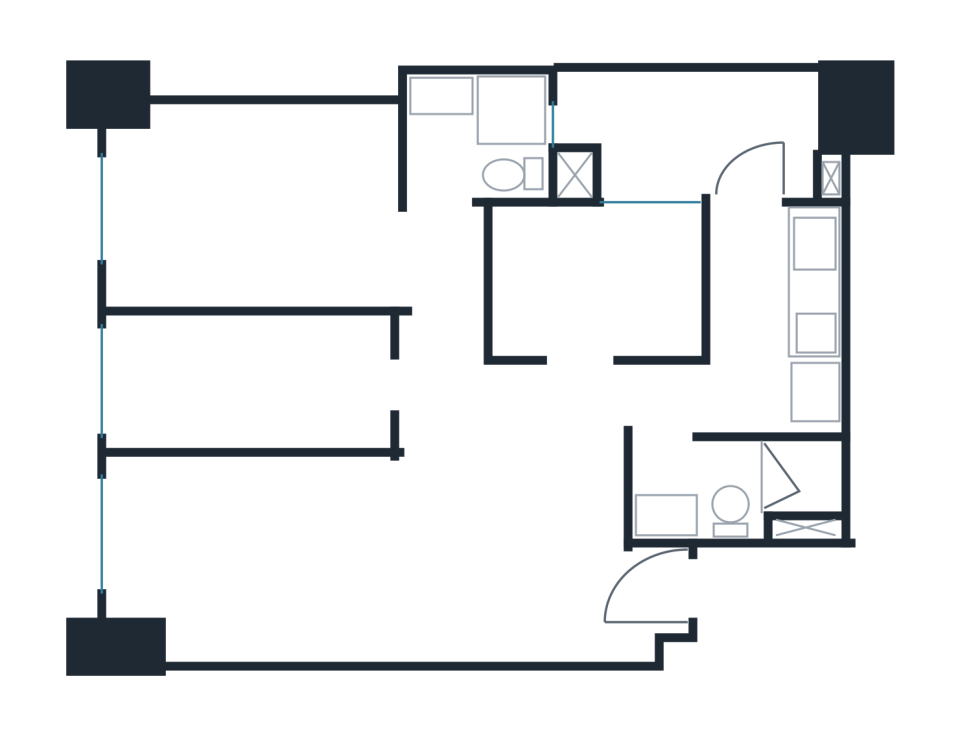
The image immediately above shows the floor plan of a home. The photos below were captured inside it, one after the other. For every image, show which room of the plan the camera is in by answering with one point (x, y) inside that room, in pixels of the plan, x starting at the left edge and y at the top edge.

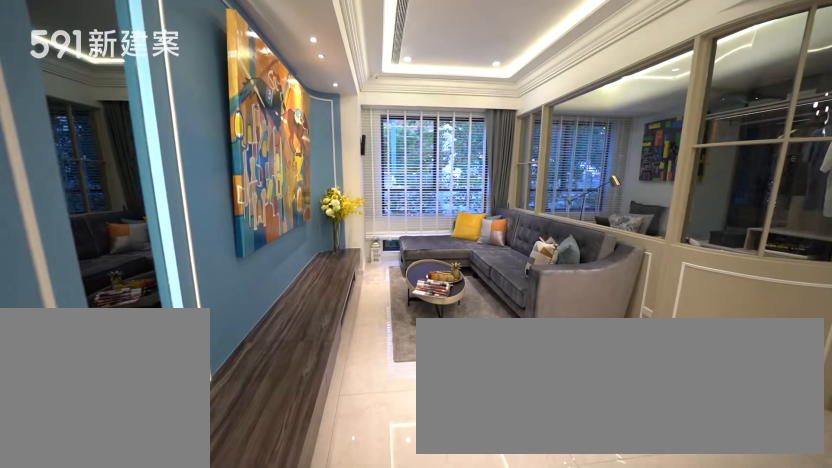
(247, 554)
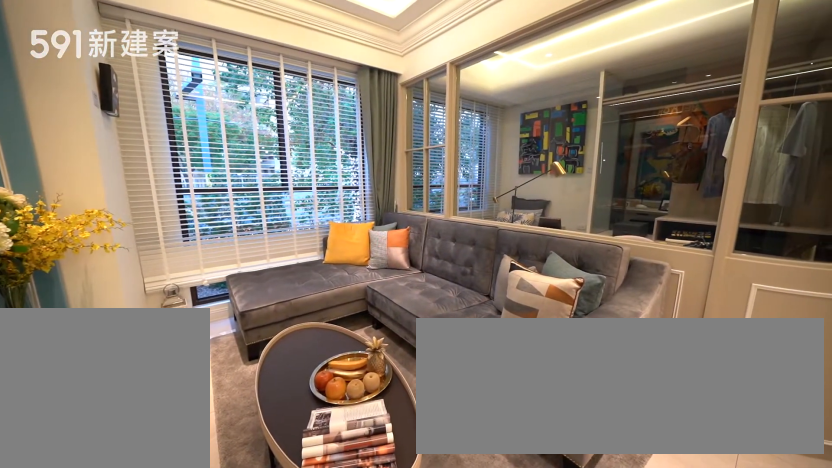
(247, 554)
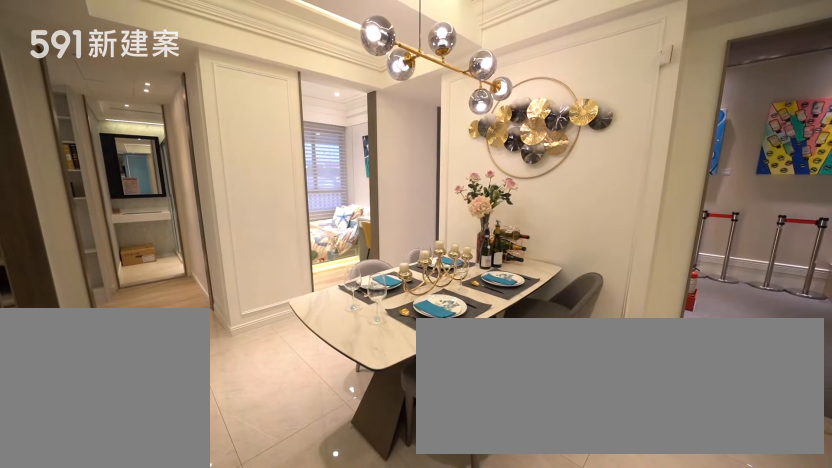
(512, 477)
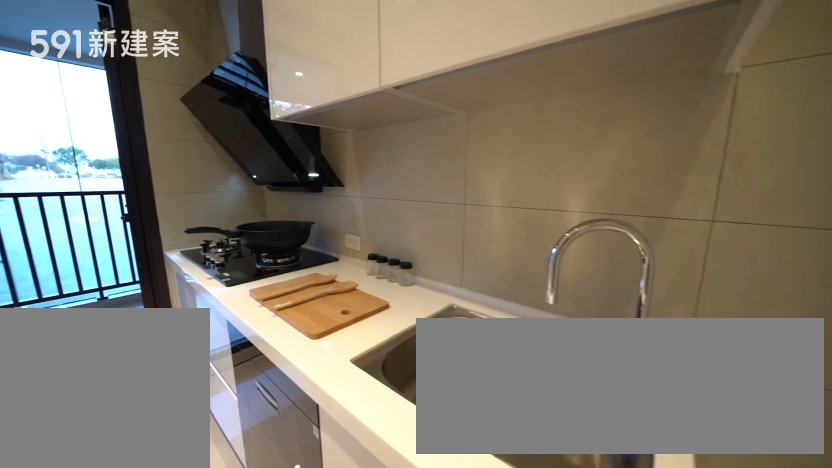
(777, 307)
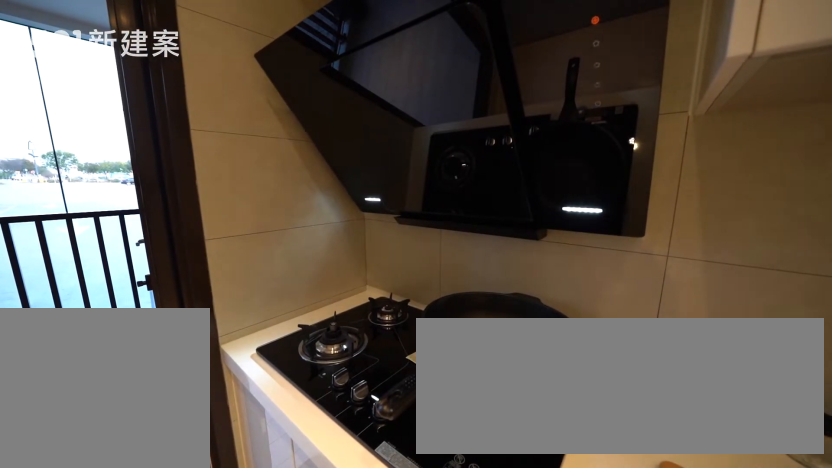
(777, 307)
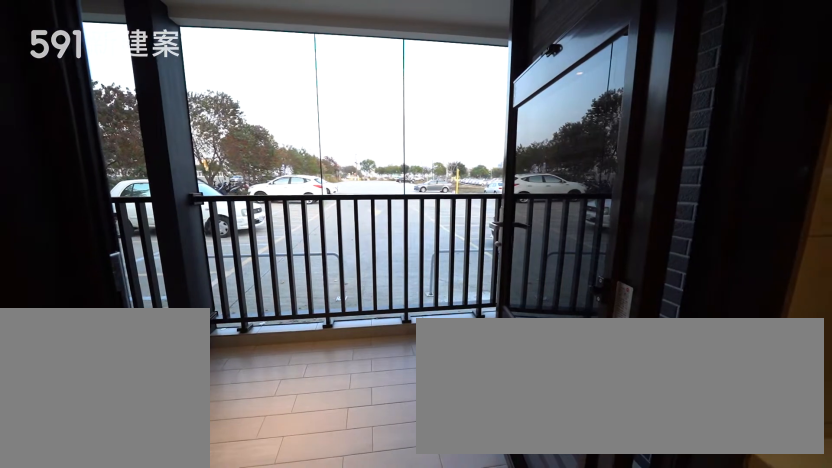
(698, 133)
